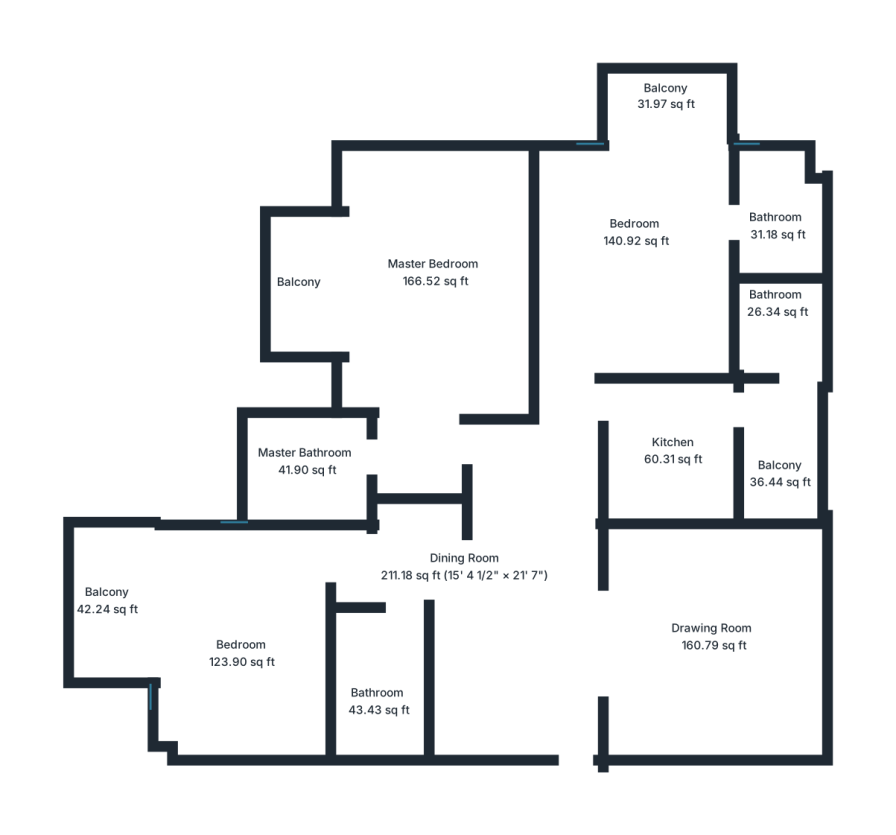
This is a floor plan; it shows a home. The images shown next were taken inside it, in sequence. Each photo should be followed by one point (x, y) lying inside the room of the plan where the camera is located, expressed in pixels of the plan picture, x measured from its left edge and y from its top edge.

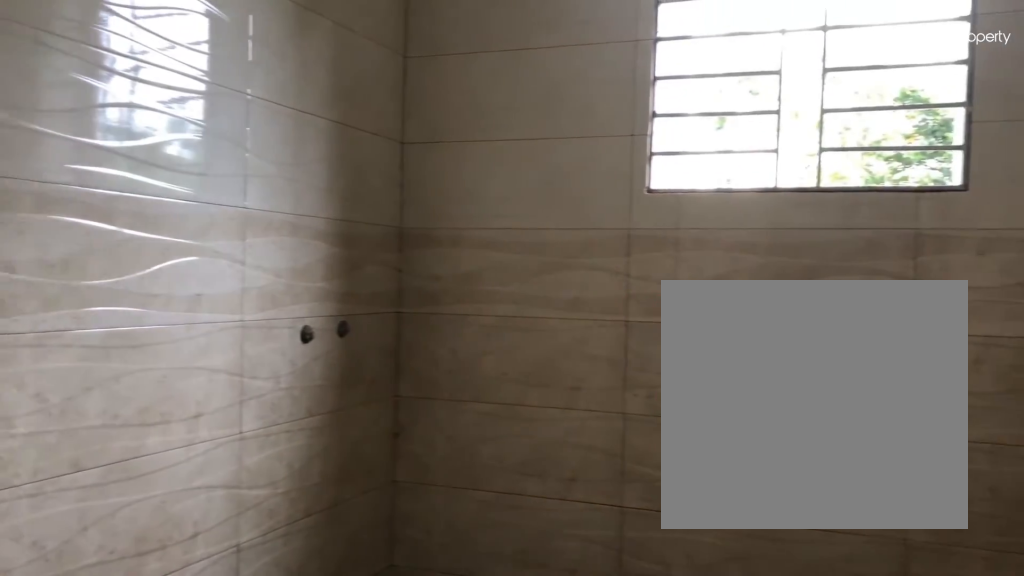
(311, 458)
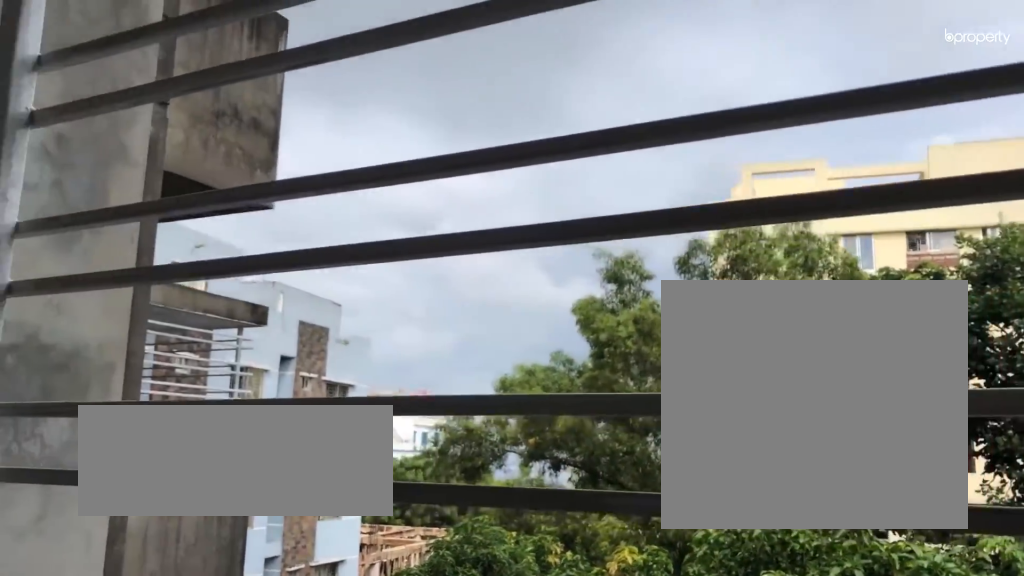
(298, 288)
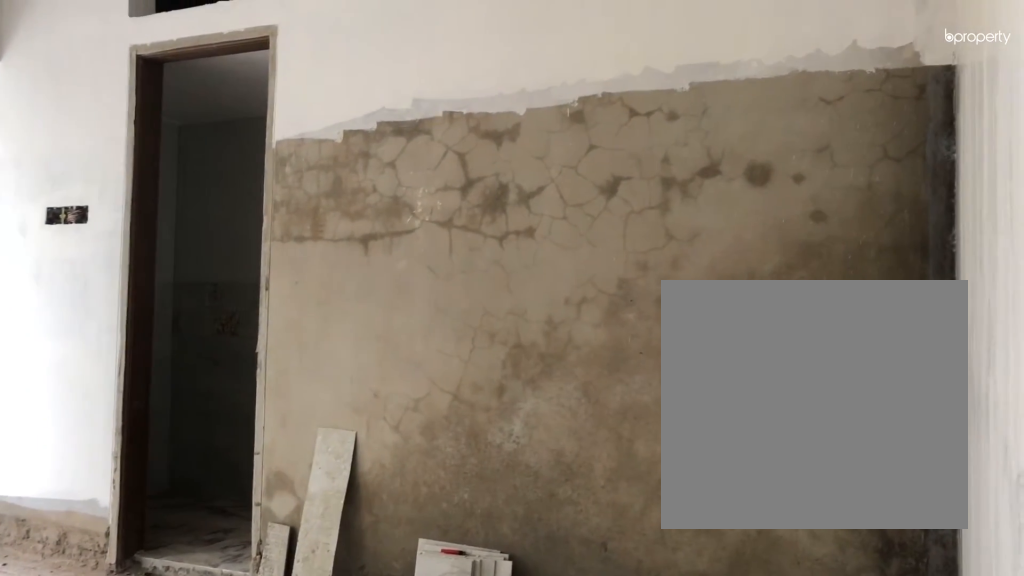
(636, 233)
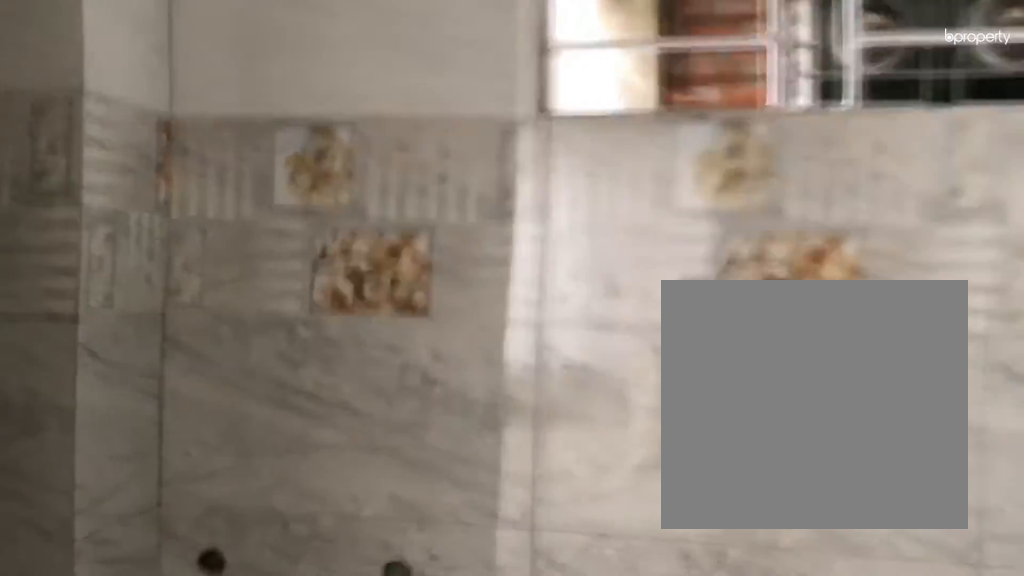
(775, 224)
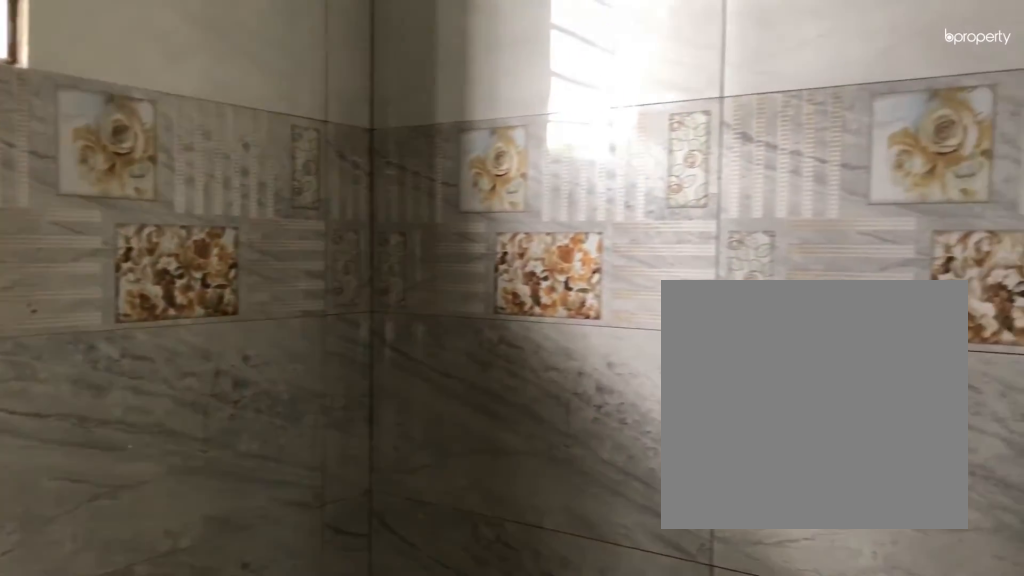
(775, 224)
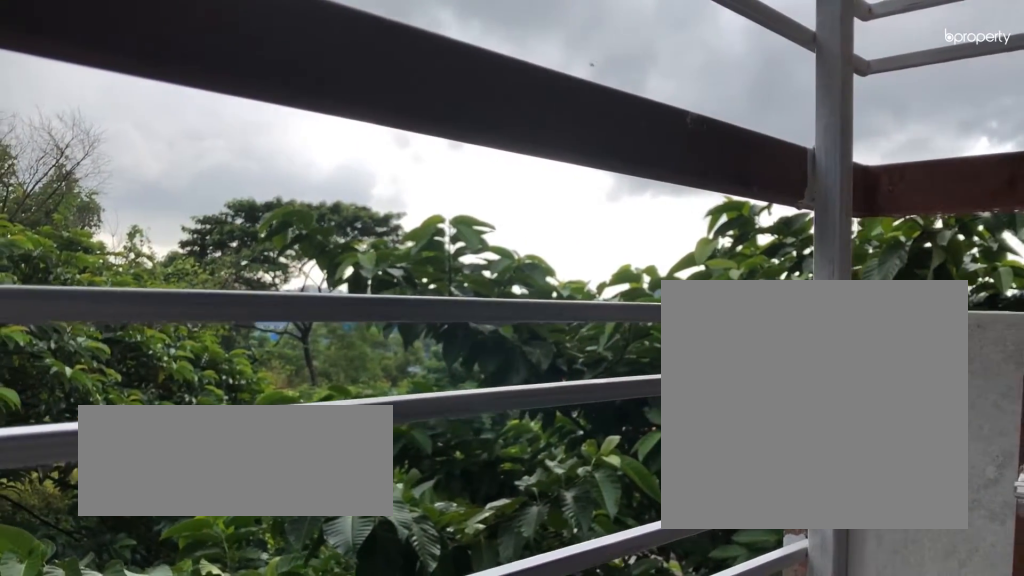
(669, 105)
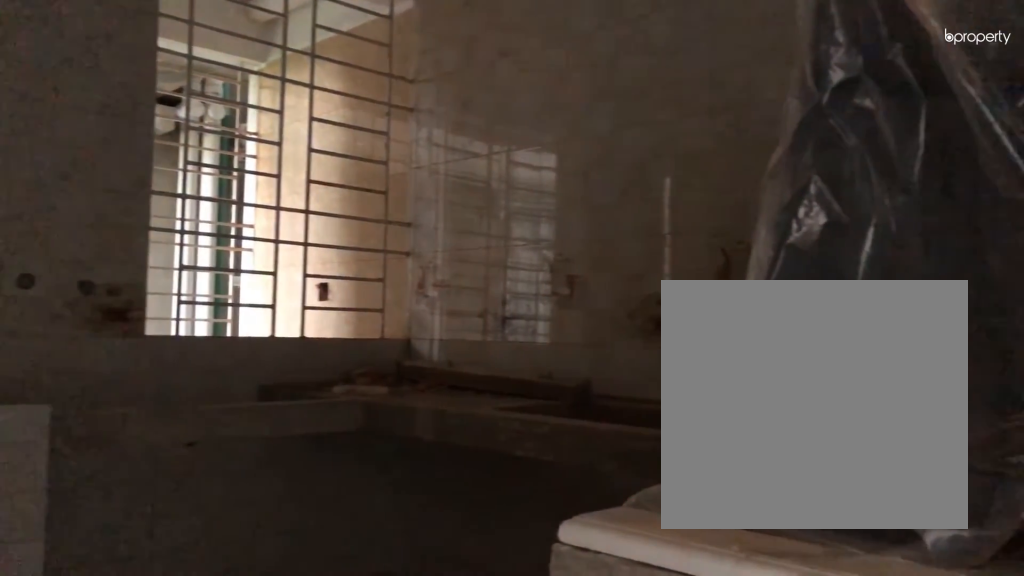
(669, 453)
